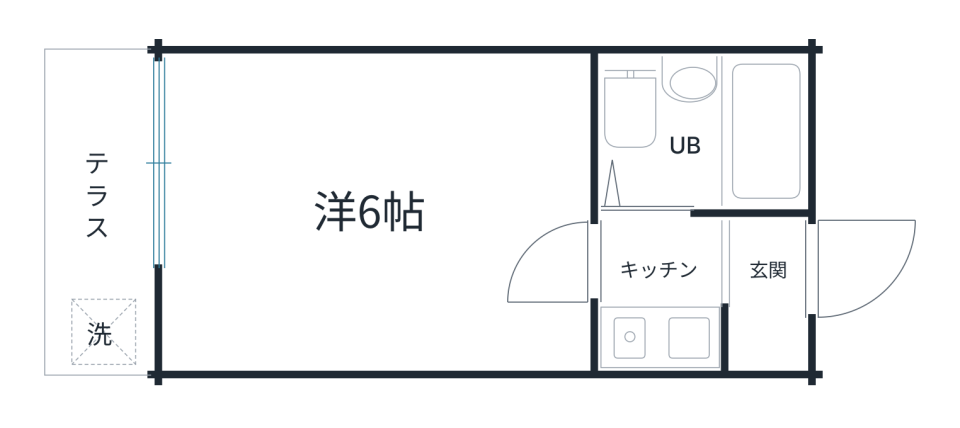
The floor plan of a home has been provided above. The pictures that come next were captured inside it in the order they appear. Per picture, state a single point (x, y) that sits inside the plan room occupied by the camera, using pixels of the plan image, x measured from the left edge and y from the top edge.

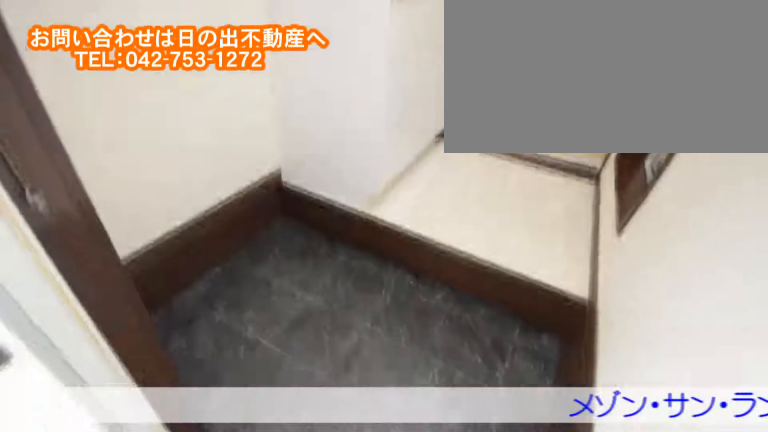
(736, 267)
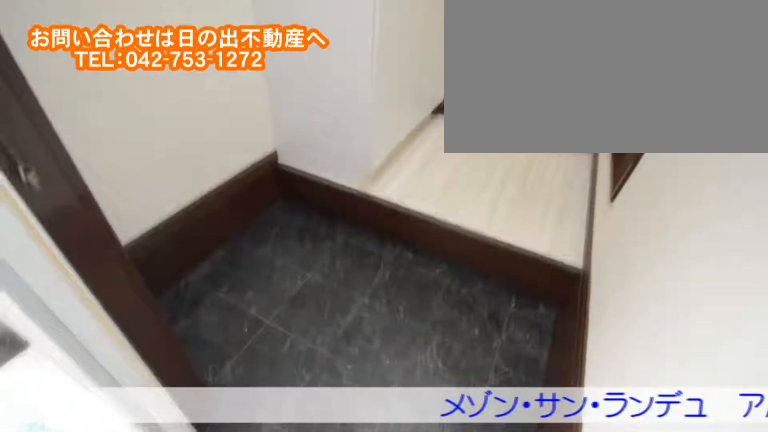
(735, 266)
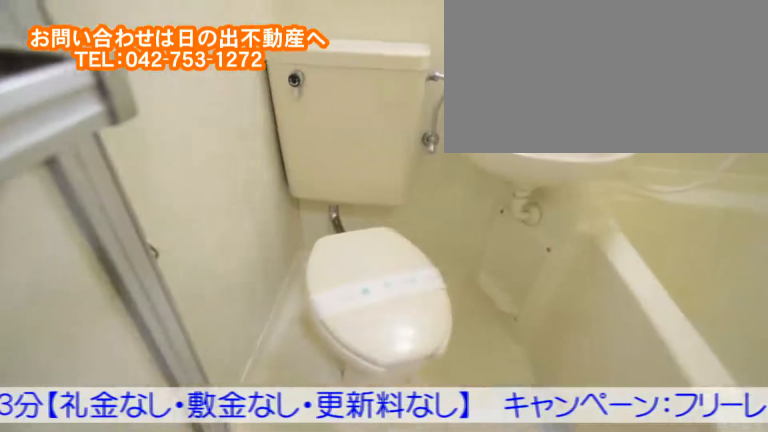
(747, 137)
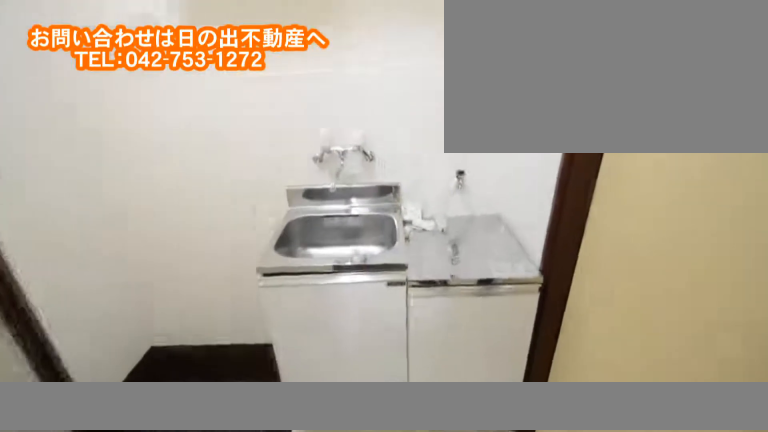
(661, 253)
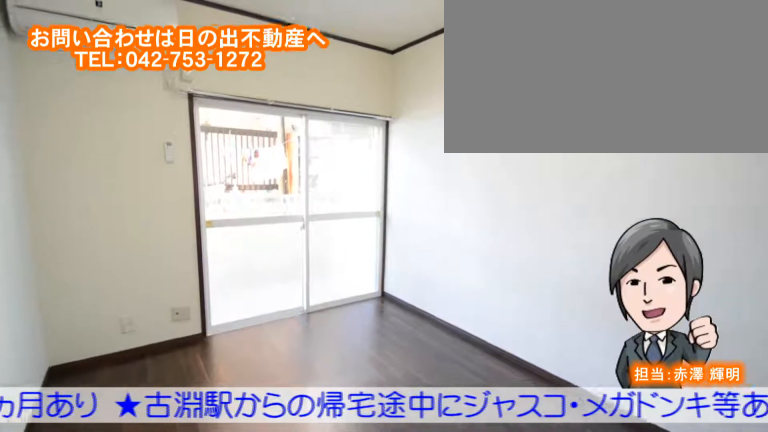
(261, 203)
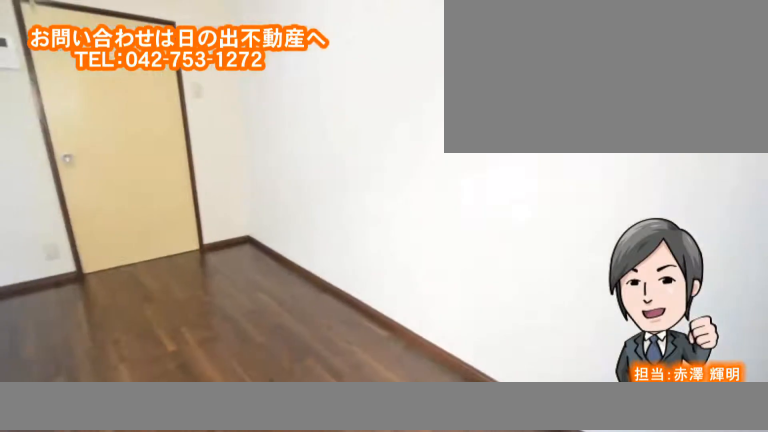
(261, 203)
